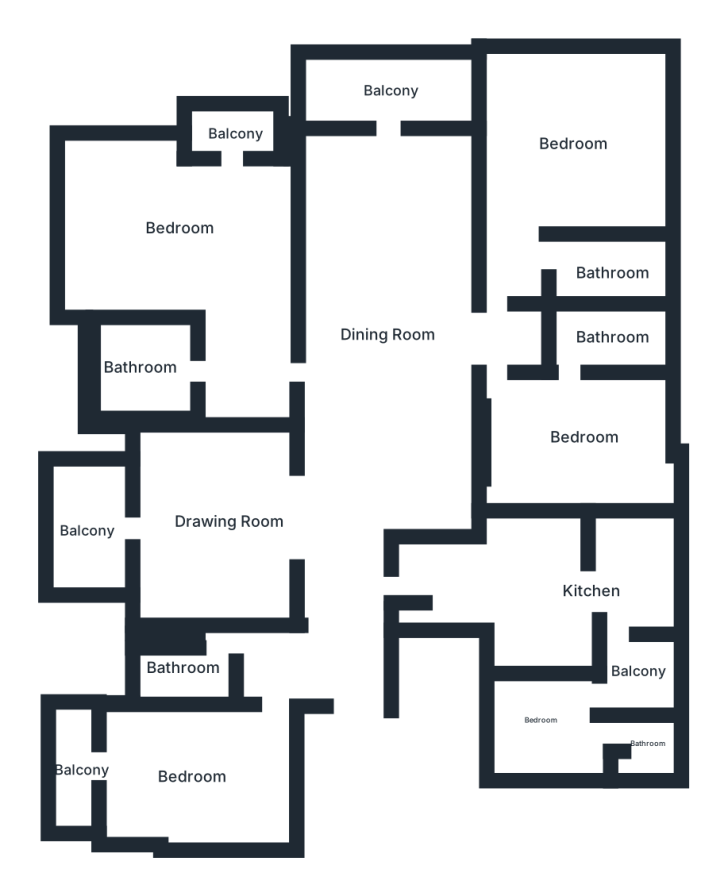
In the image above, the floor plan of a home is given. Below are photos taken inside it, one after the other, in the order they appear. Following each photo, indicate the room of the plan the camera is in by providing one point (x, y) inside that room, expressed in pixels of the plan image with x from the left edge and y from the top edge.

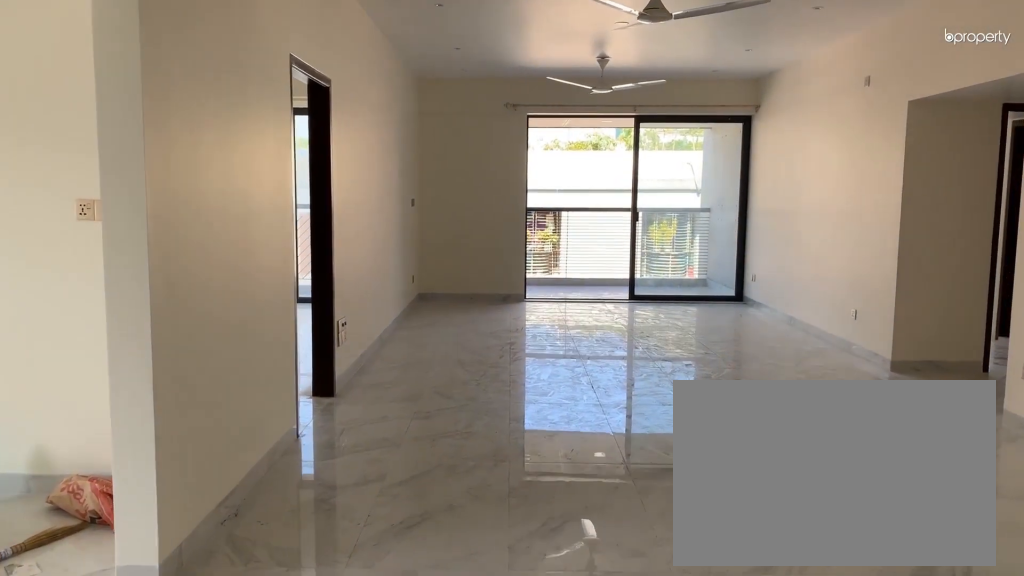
(380, 326)
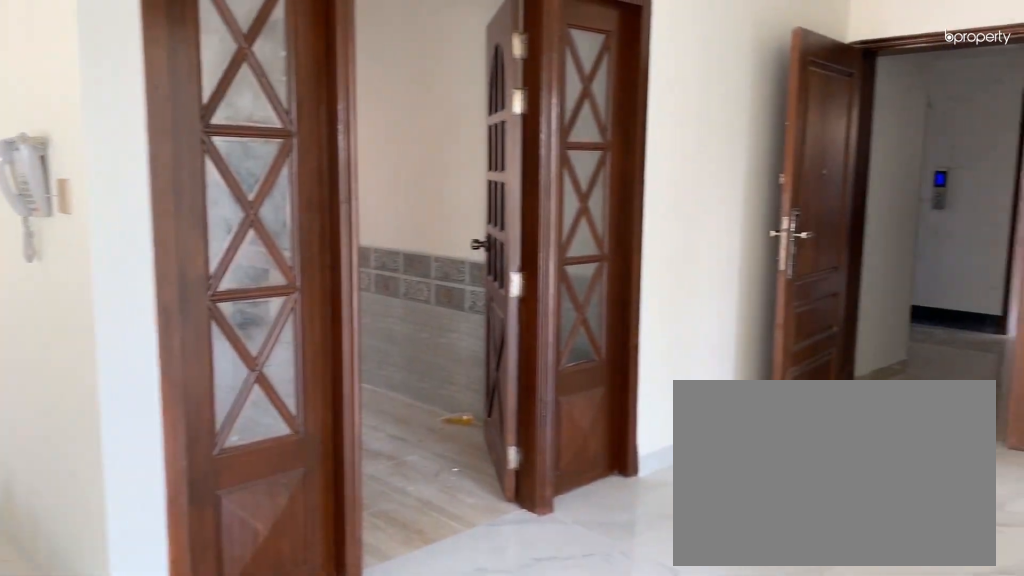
(380, 326)
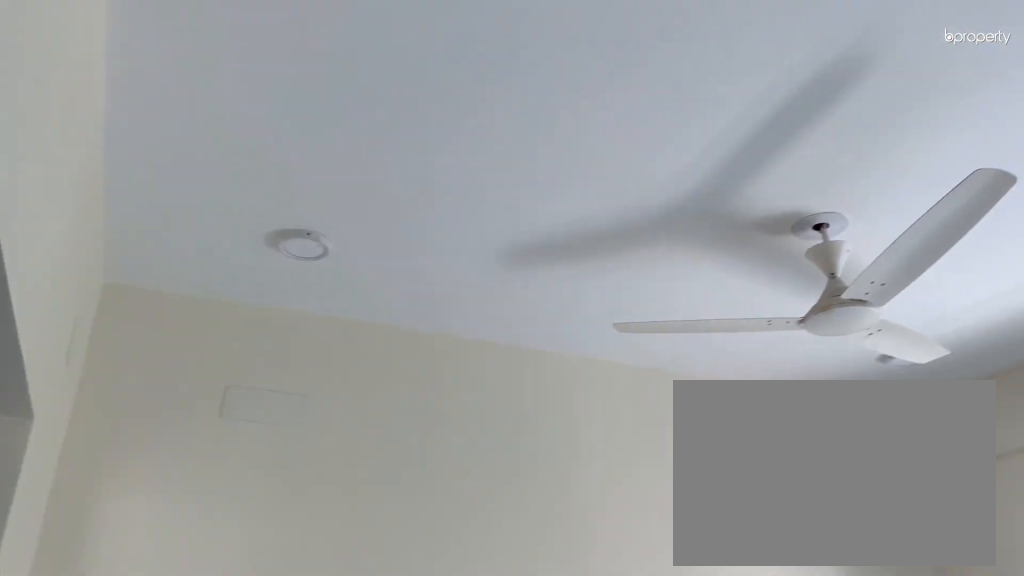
(233, 524)
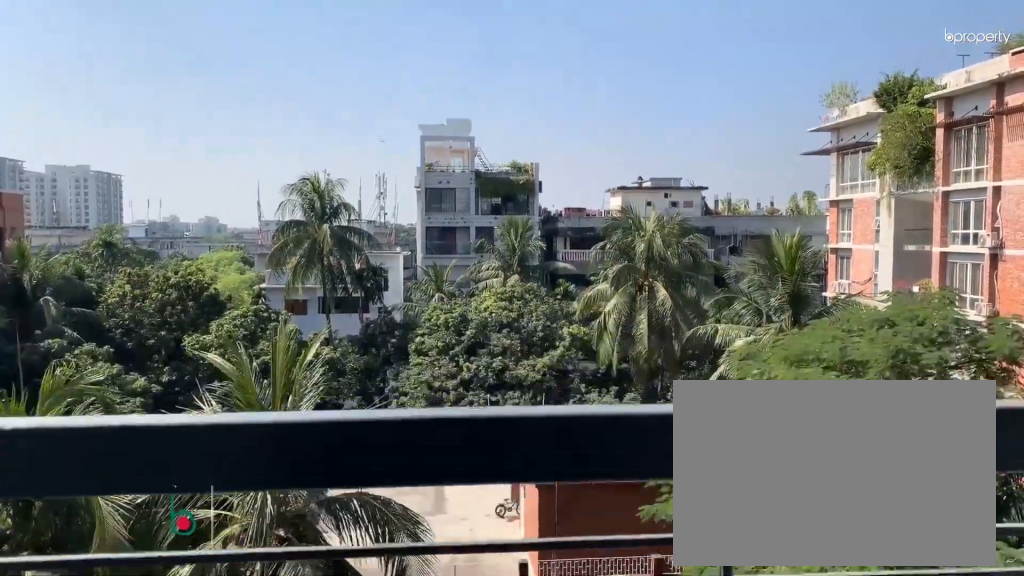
(91, 535)
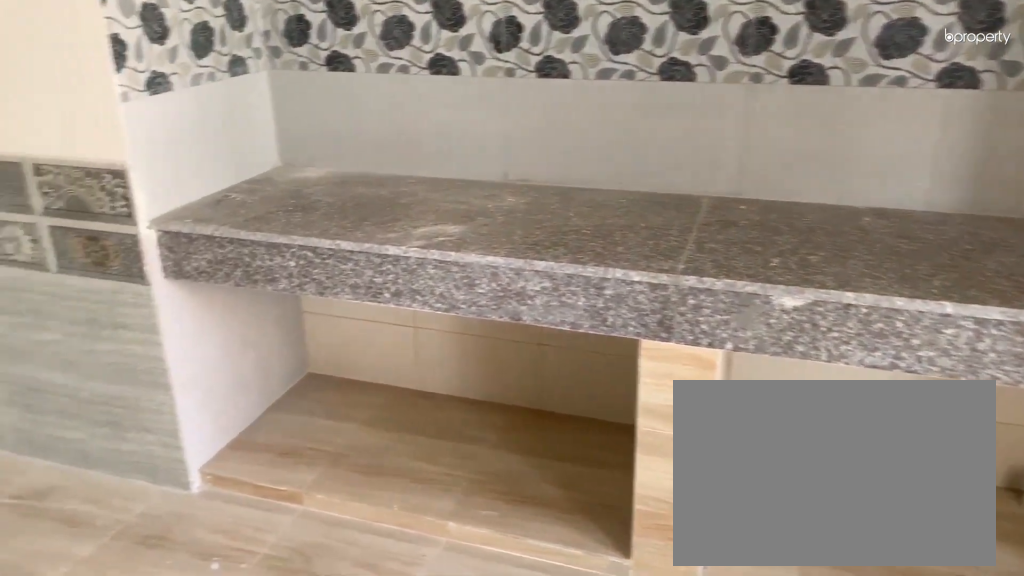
(591, 598)
